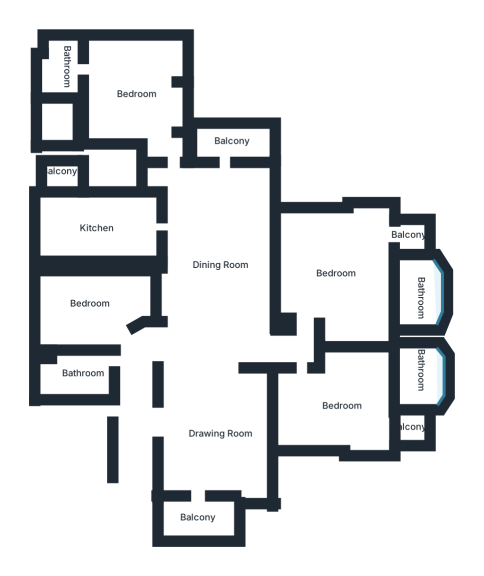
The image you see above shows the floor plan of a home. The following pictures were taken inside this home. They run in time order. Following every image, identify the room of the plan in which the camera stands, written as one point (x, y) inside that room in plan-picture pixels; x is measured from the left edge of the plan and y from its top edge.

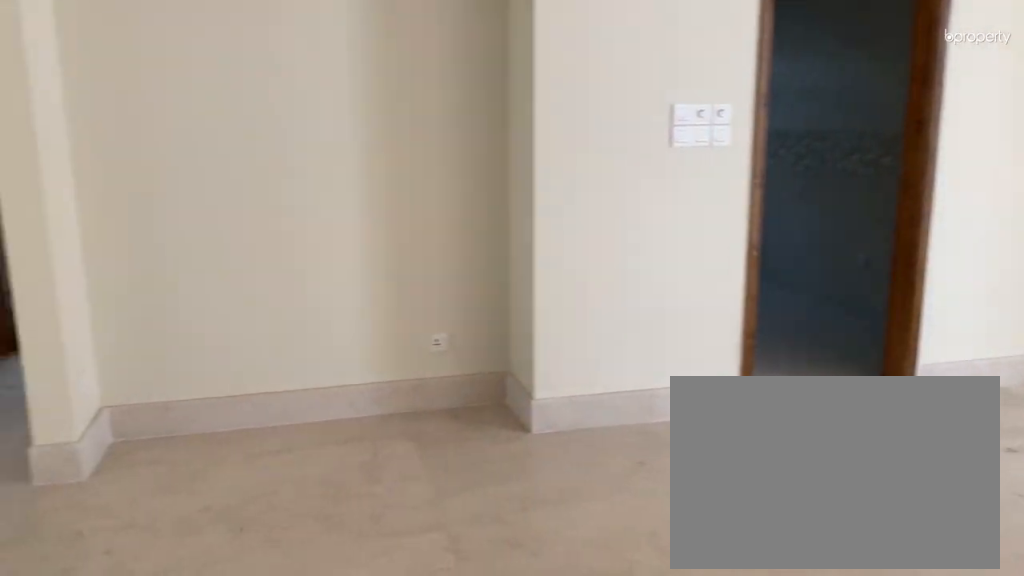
(218, 265)
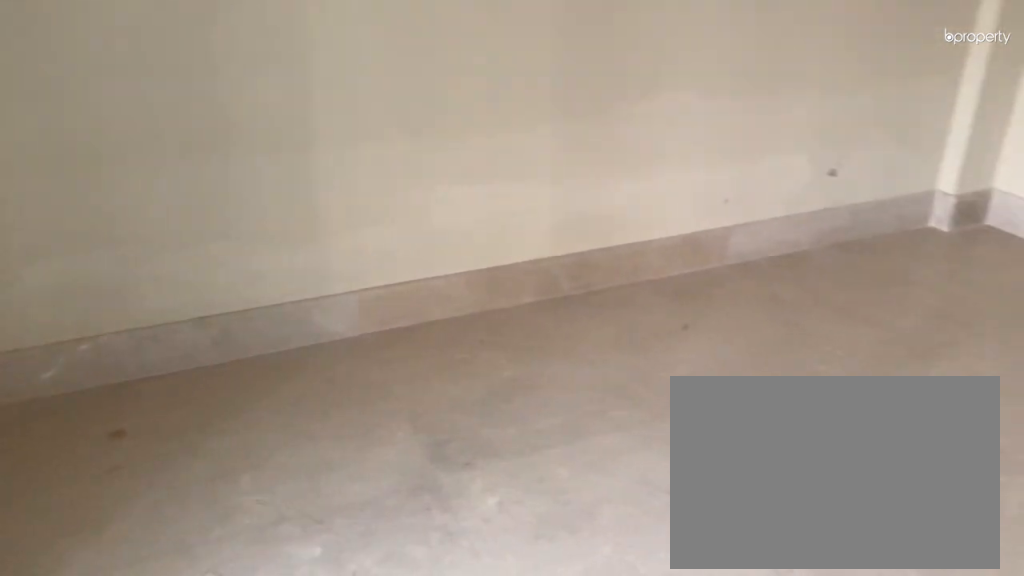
(90, 303)
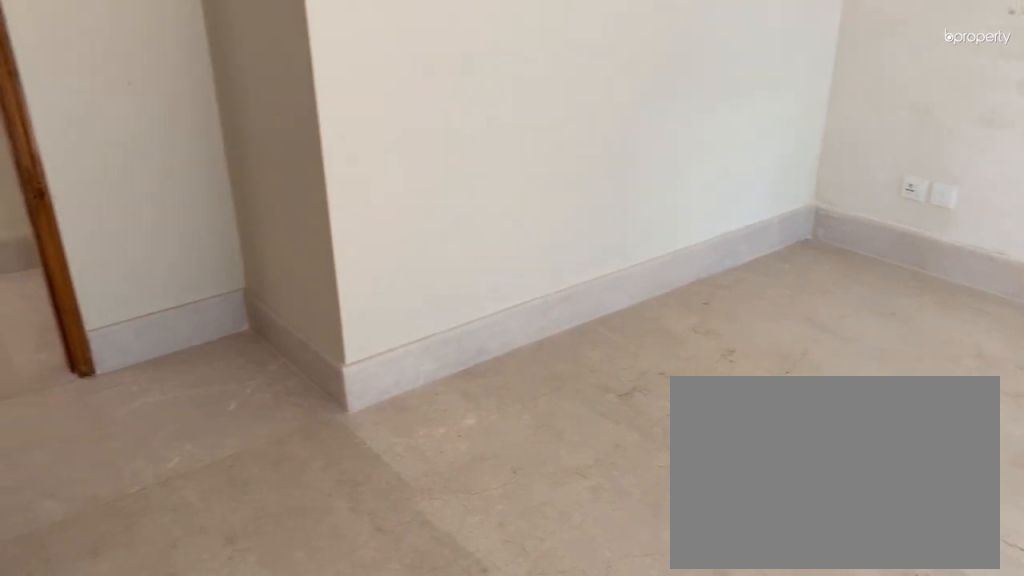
(137, 93)
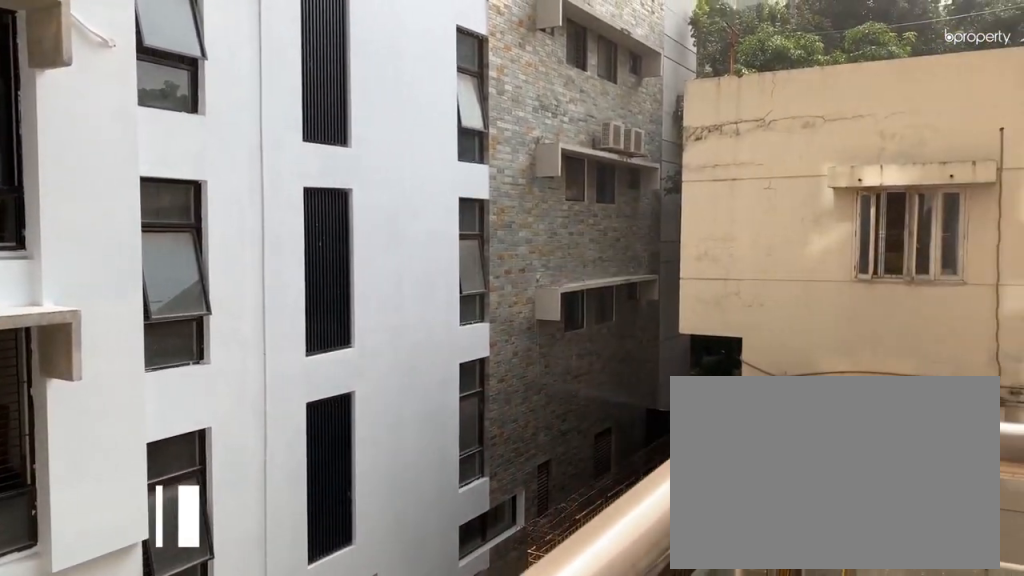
(230, 146)
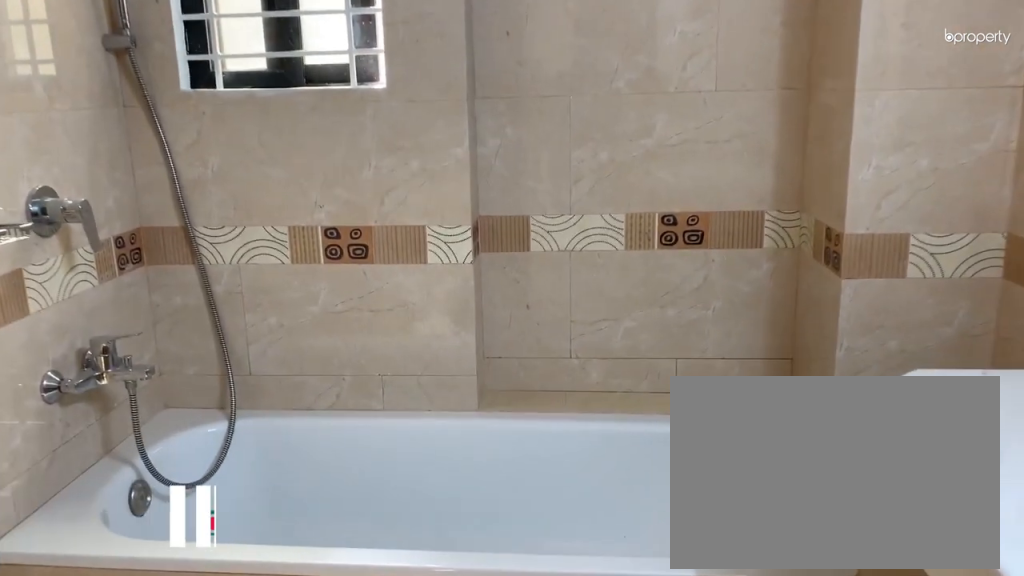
(416, 297)
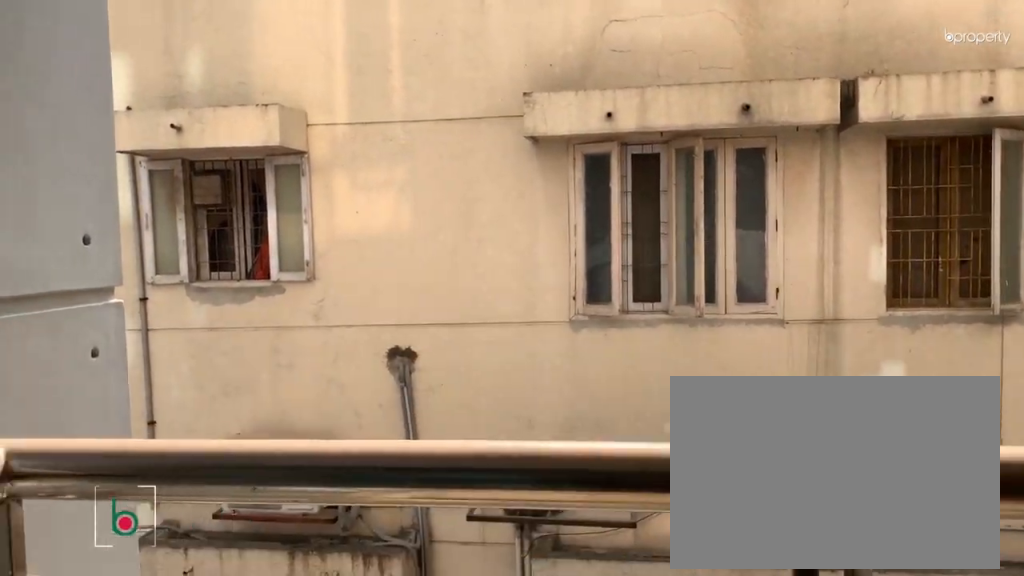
(409, 231)
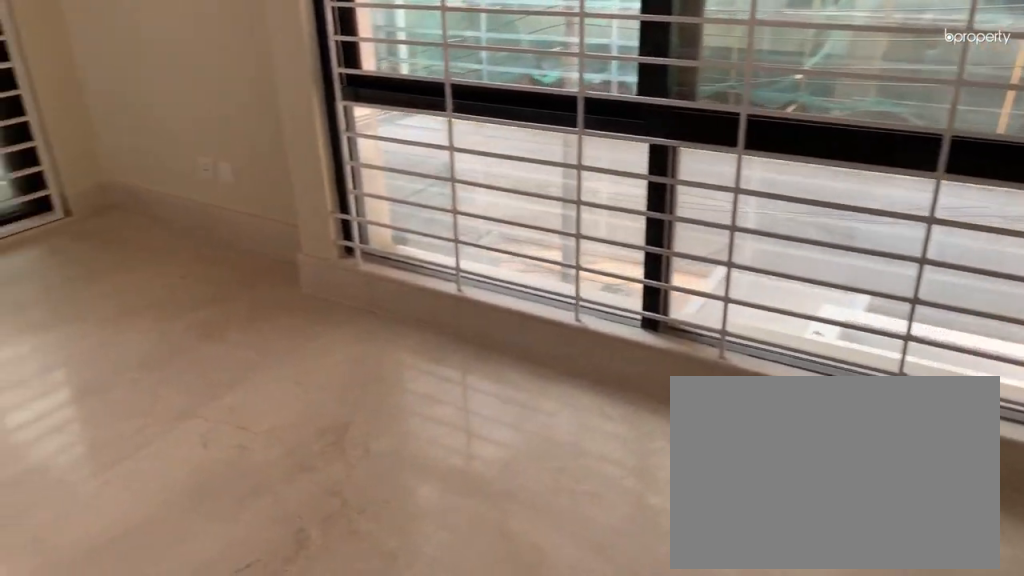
(344, 405)
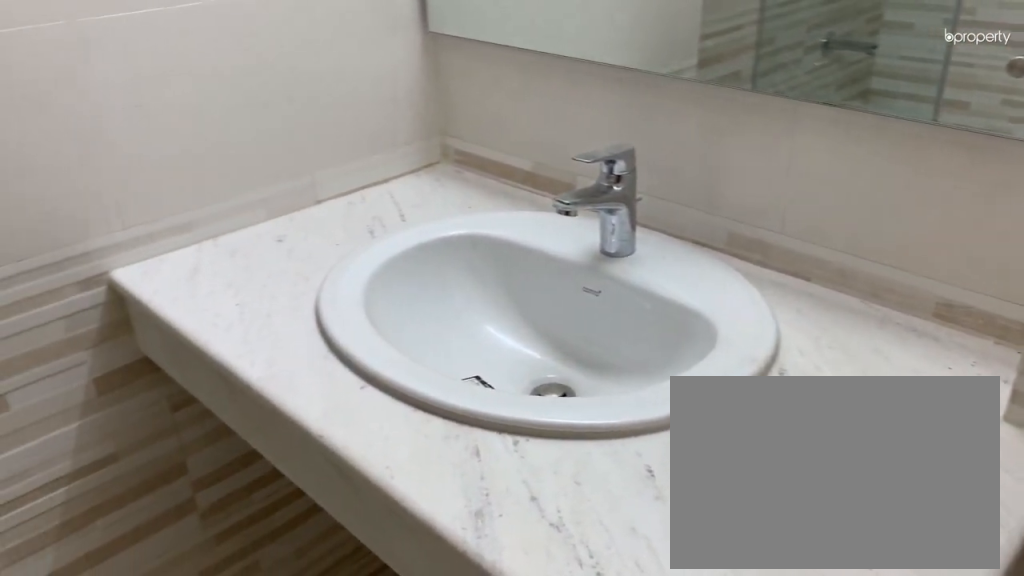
(419, 371)
